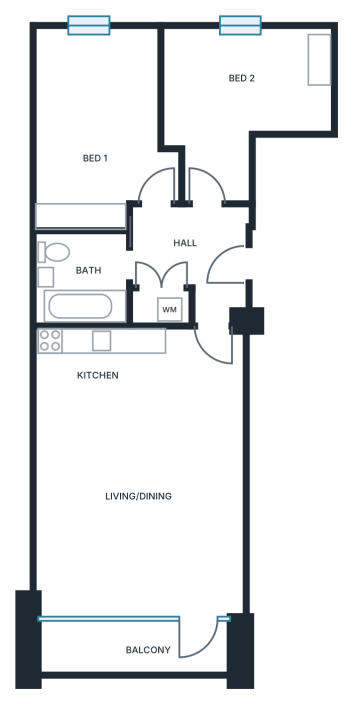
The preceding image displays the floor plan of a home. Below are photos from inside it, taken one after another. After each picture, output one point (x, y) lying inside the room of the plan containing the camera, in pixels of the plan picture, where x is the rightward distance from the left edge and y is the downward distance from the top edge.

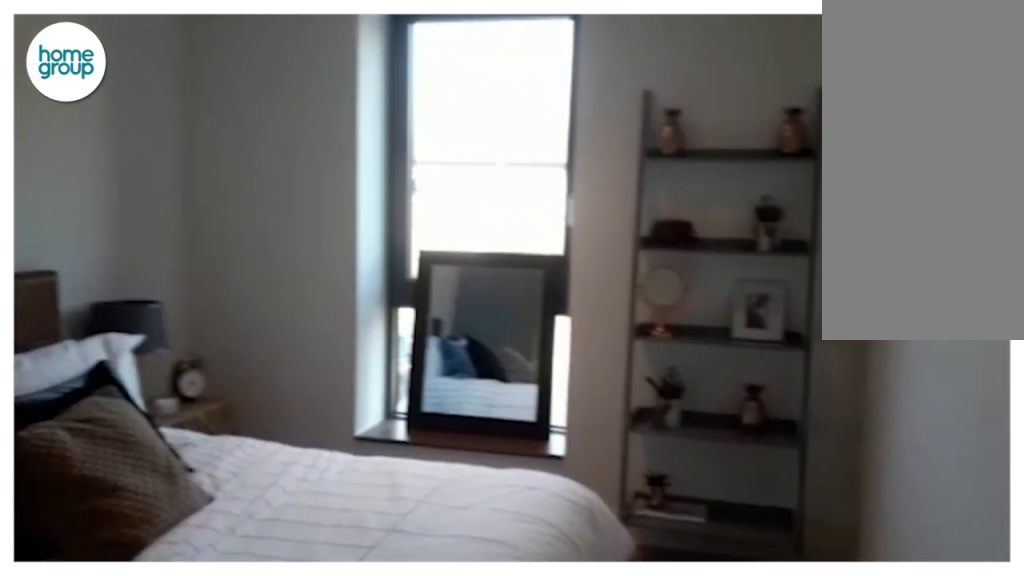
(102, 124)
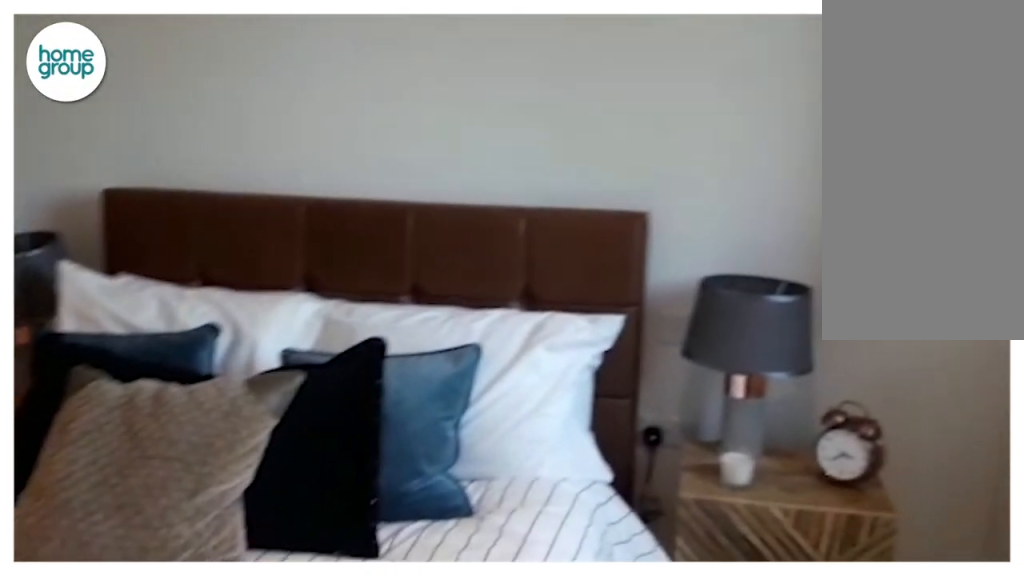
(102, 124)
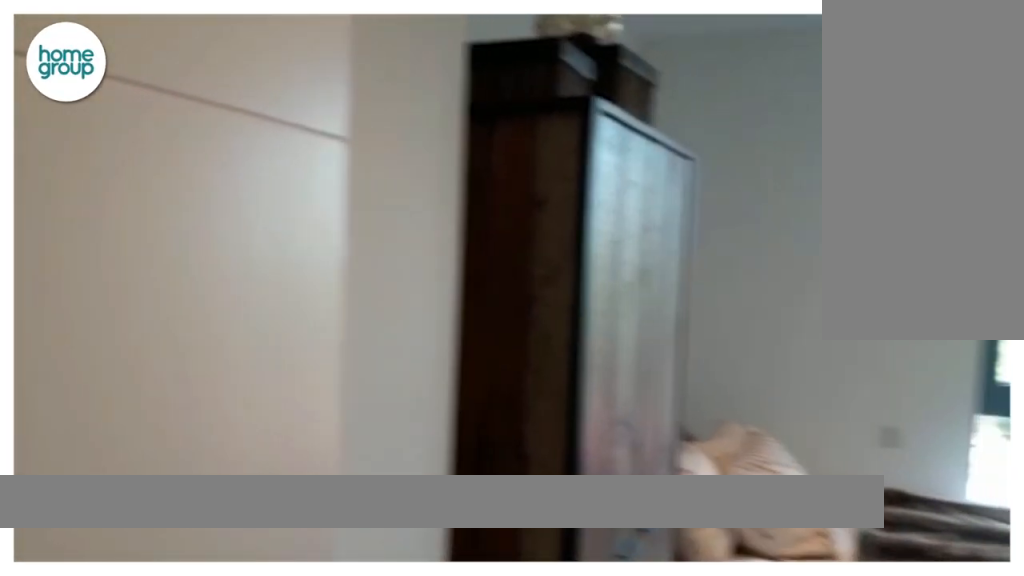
(234, 106)
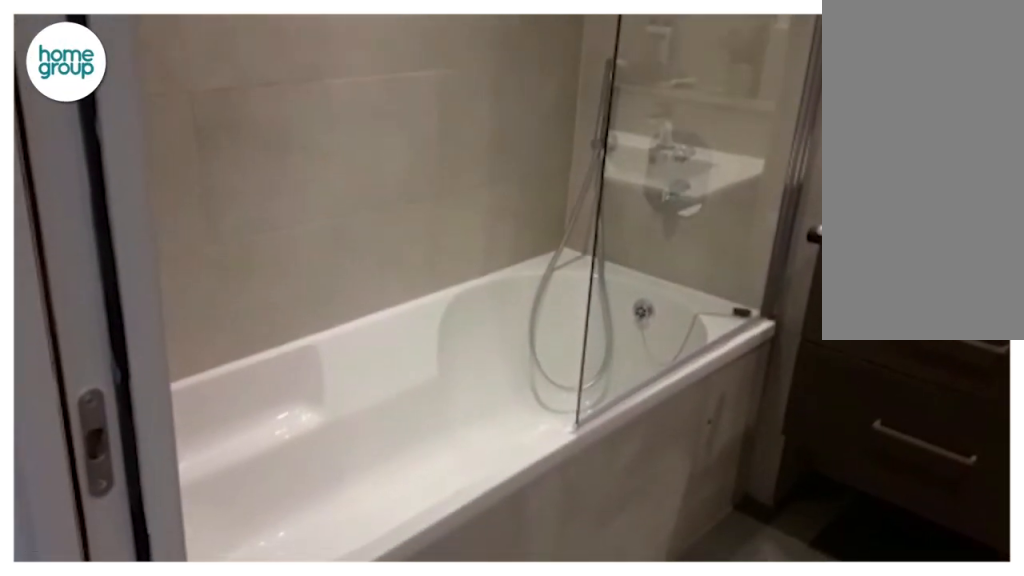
(81, 278)
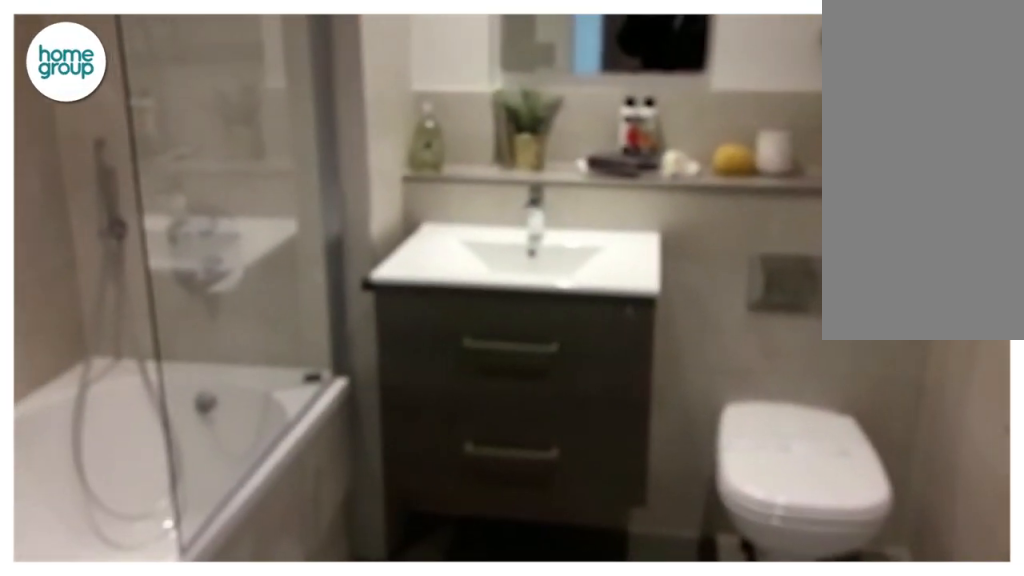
(81, 278)
